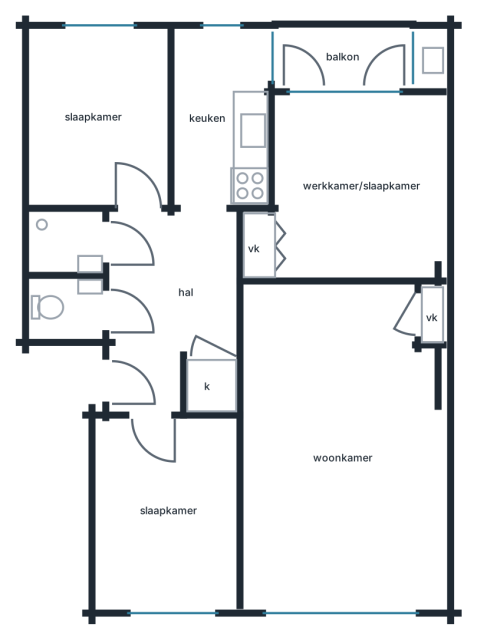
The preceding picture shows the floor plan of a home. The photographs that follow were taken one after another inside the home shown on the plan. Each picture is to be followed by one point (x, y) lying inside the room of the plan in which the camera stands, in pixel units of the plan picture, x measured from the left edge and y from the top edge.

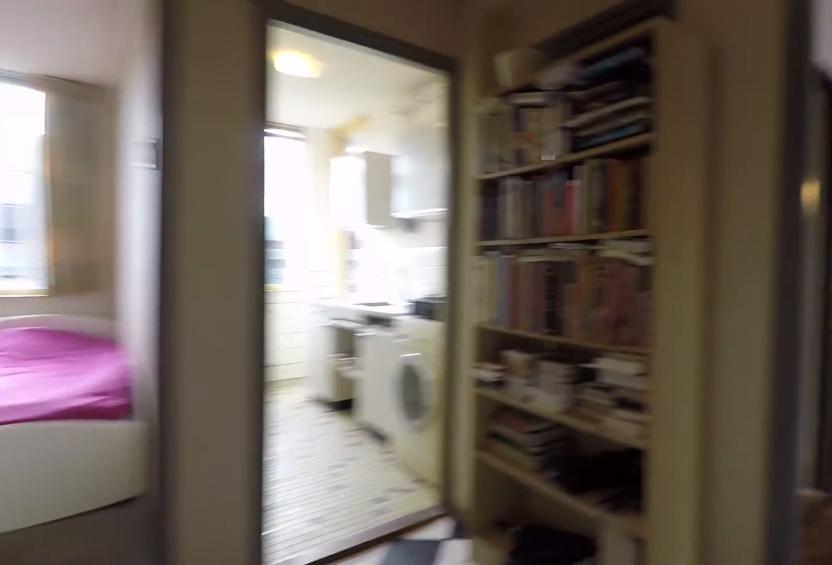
(166, 300)
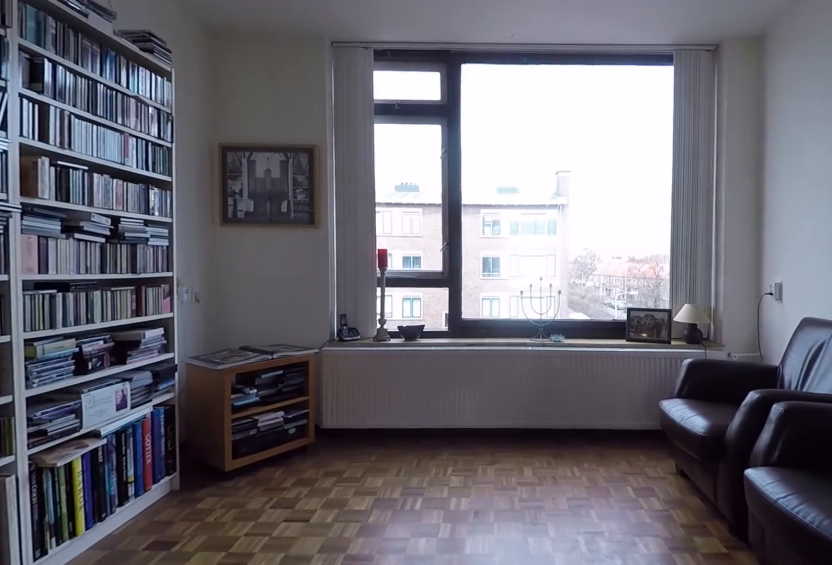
(340, 451)
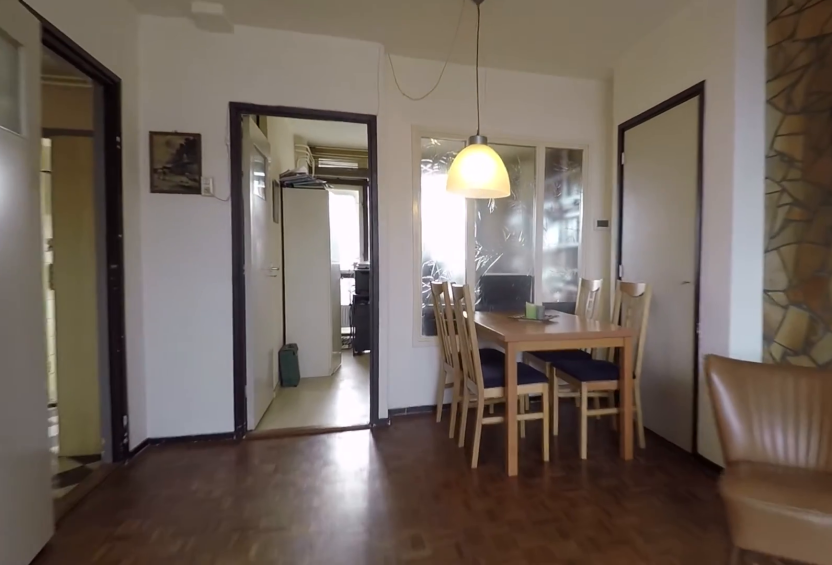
(340, 451)
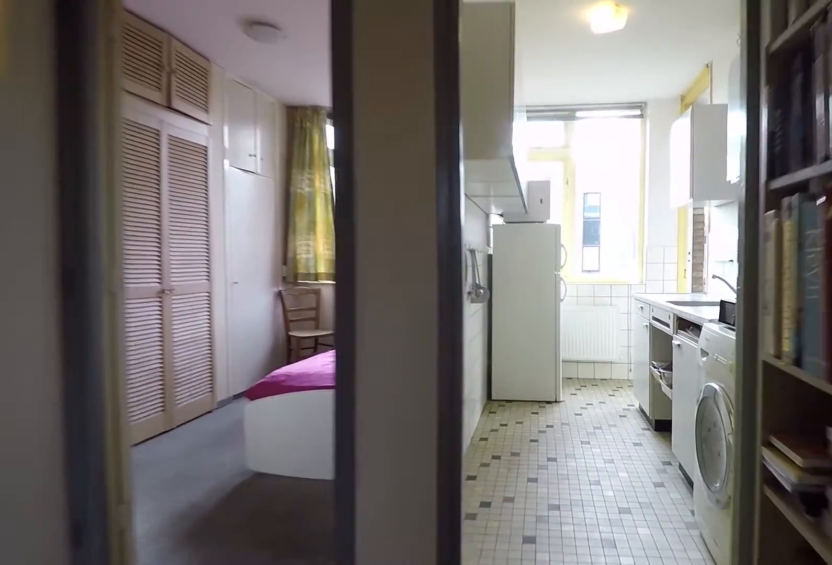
(167, 301)
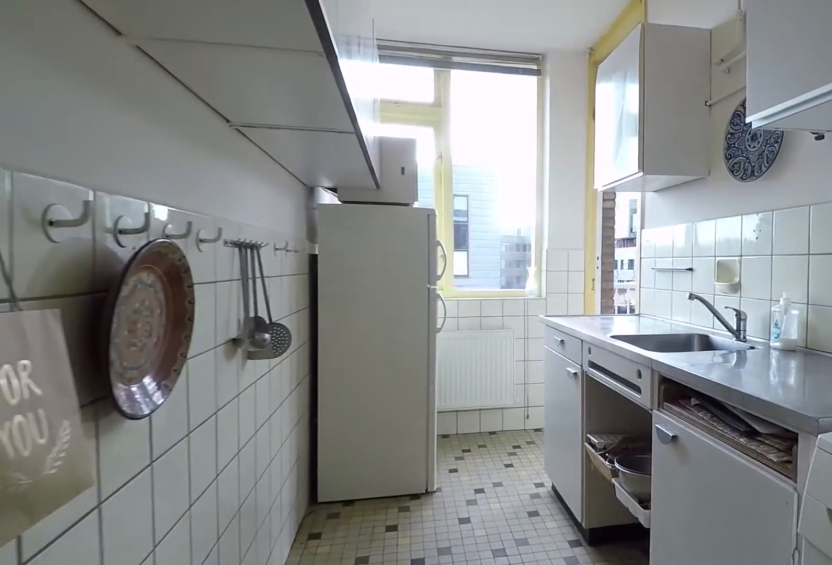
(227, 133)
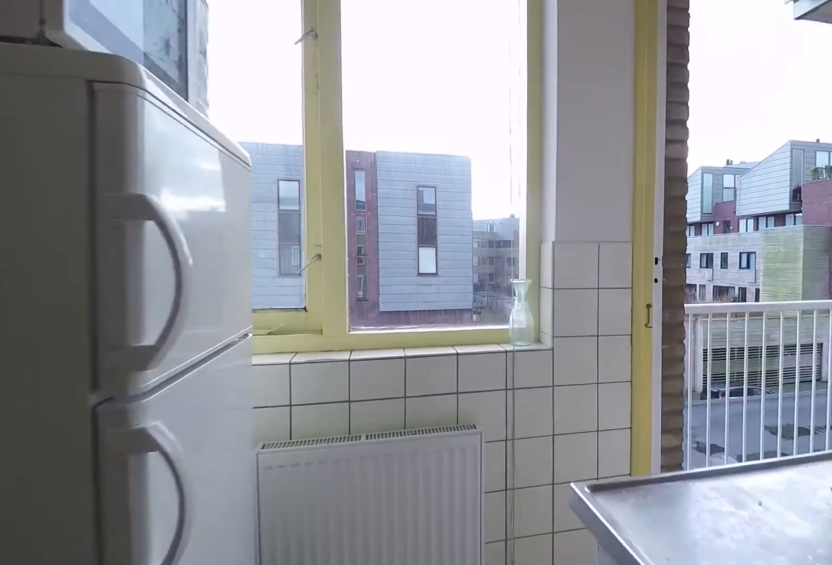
(227, 133)
